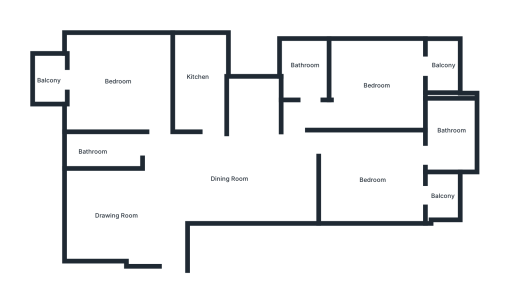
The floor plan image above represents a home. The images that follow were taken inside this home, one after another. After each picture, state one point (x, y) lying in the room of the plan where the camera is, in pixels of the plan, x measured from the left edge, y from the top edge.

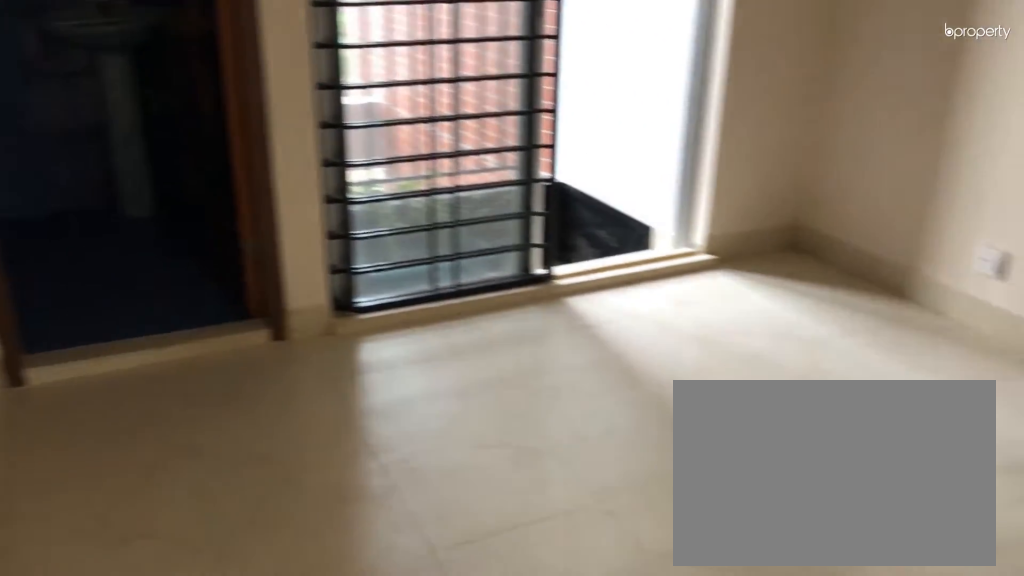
(377, 181)
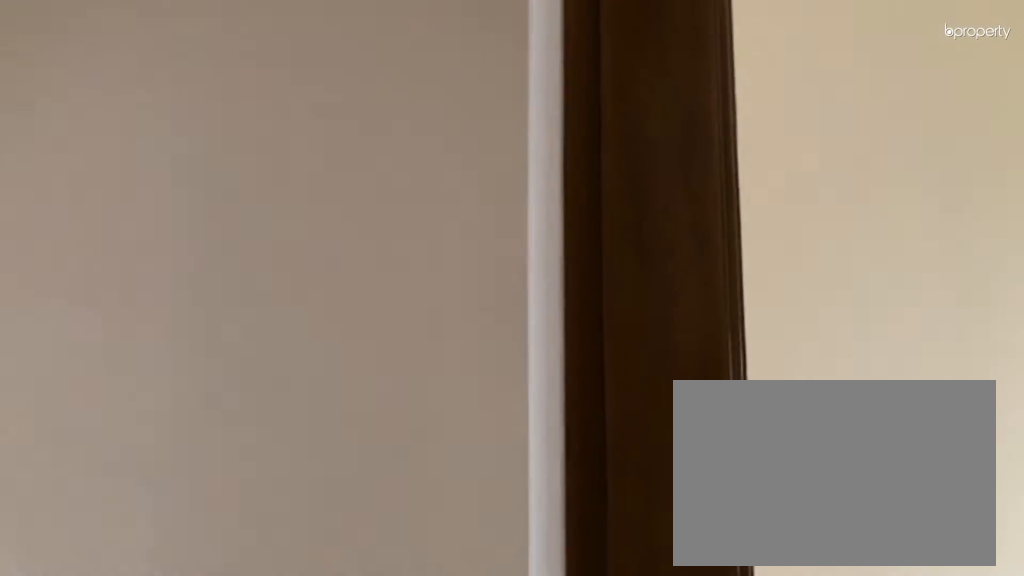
(377, 181)
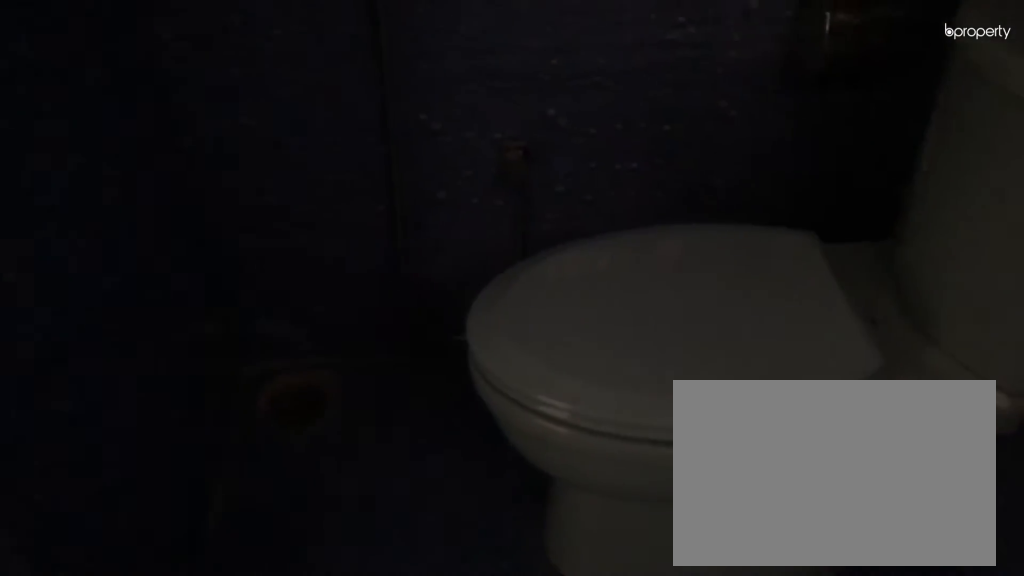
(449, 132)
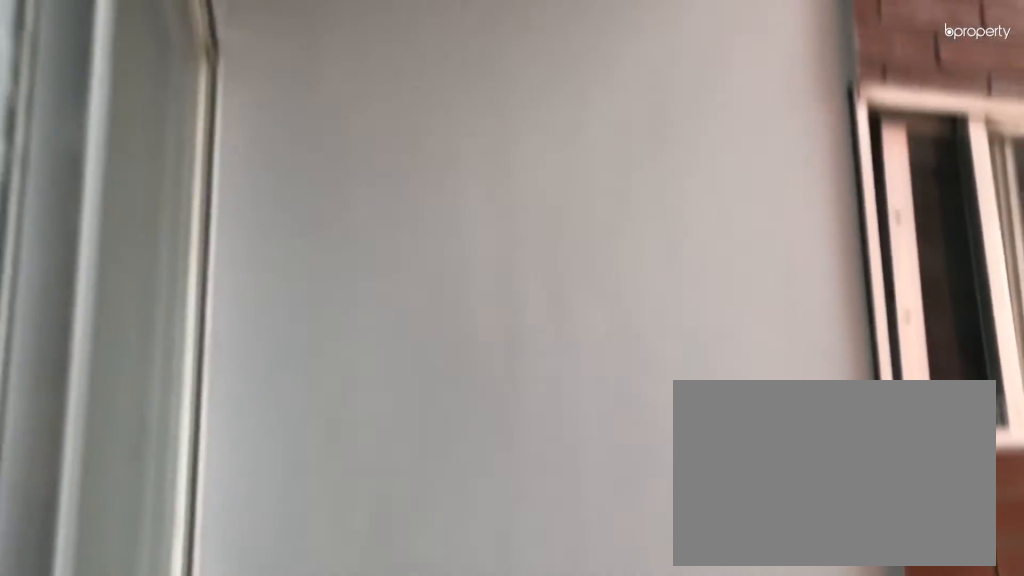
(441, 195)
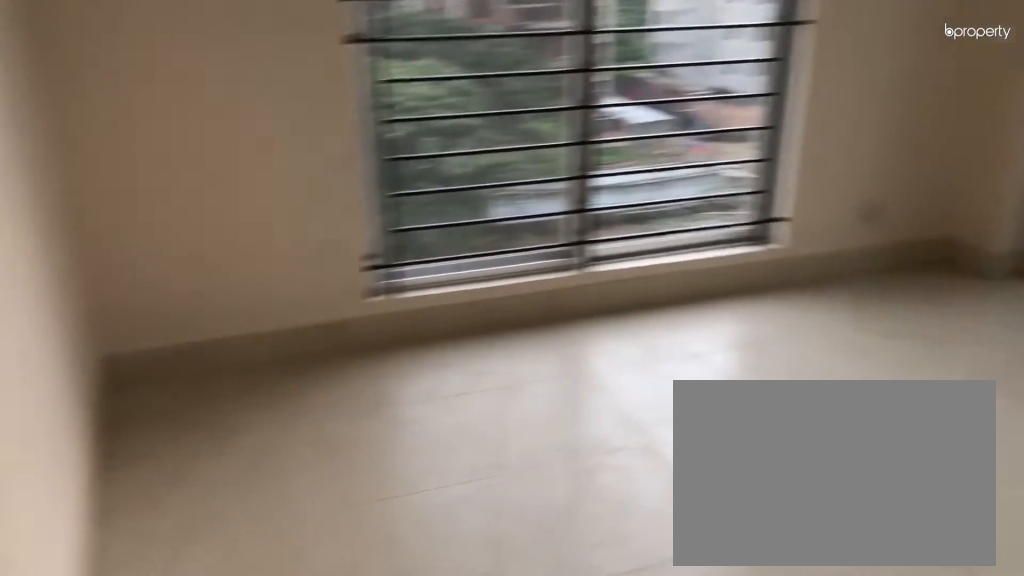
(376, 84)
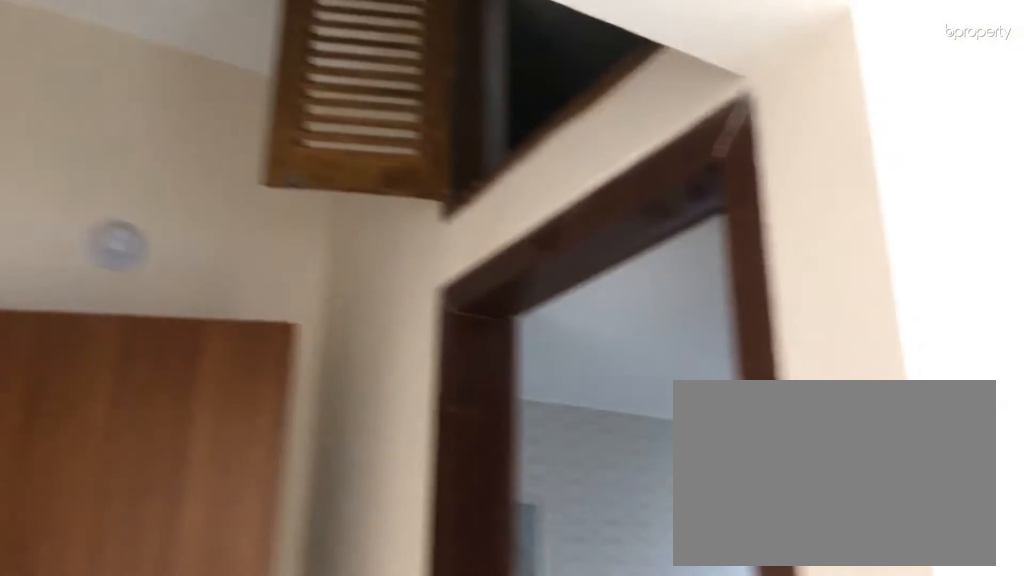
(376, 84)
